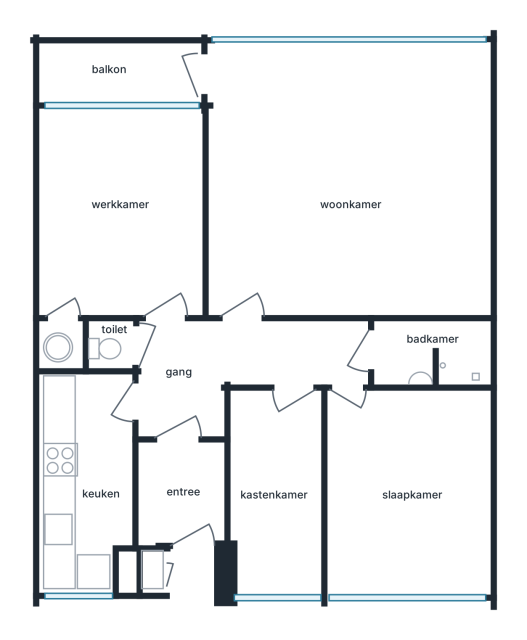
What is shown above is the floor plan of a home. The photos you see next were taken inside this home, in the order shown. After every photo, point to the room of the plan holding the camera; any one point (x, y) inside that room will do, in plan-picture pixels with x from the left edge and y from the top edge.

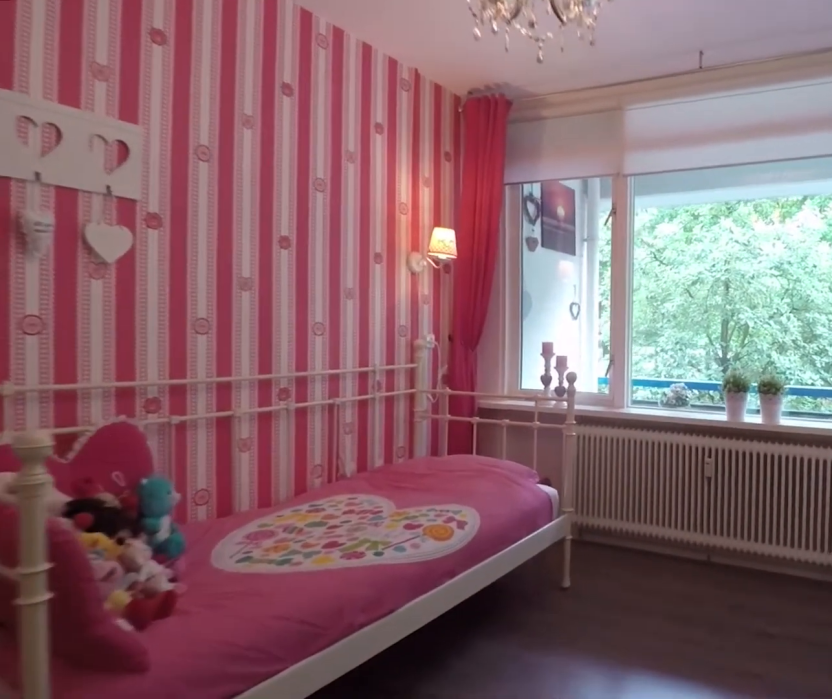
(122, 216)
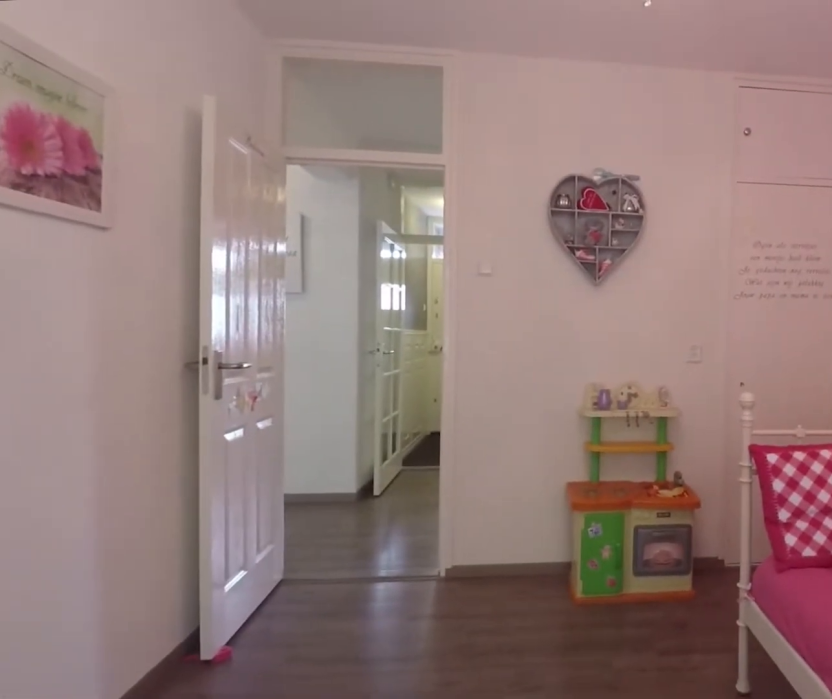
(122, 216)
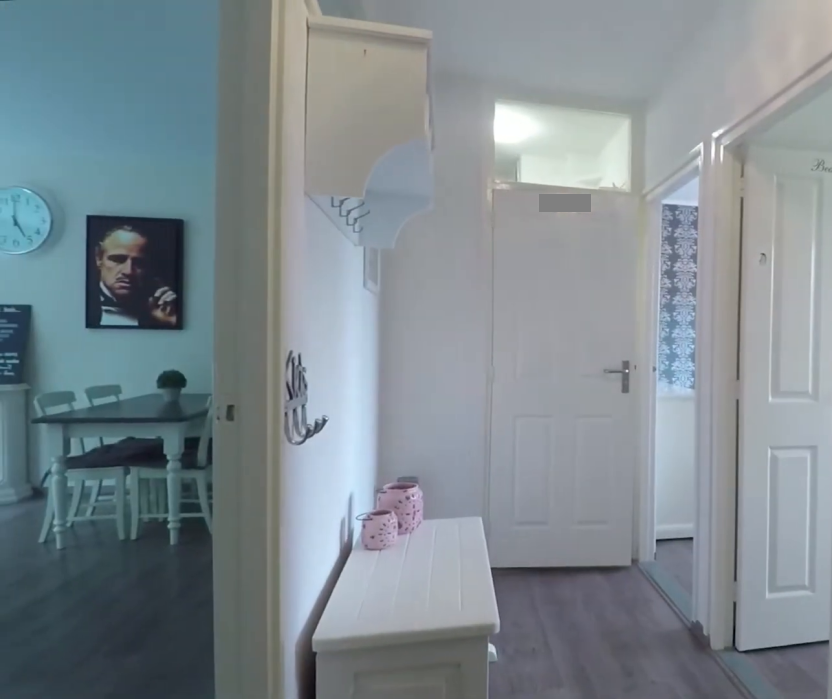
(237, 365)
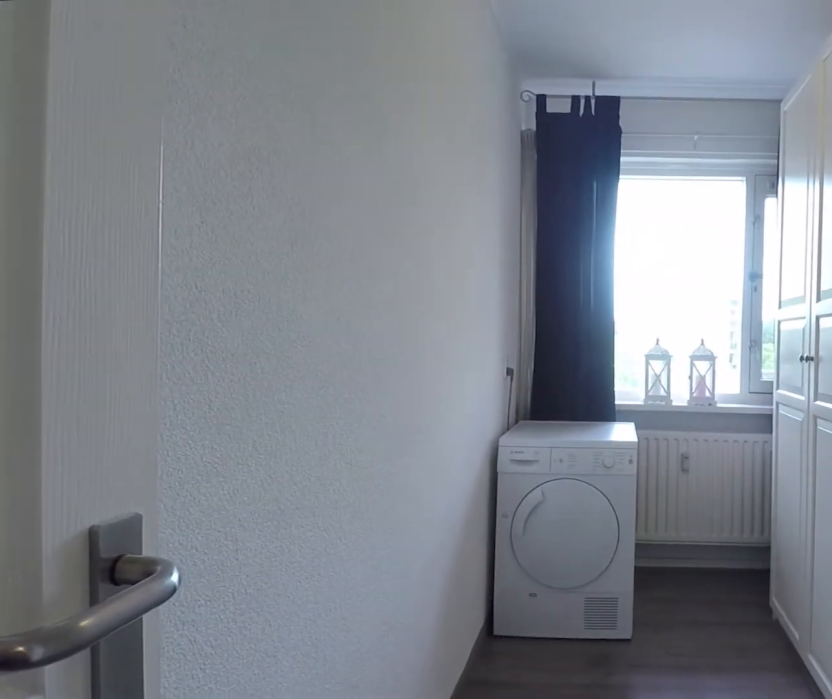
(276, 491)
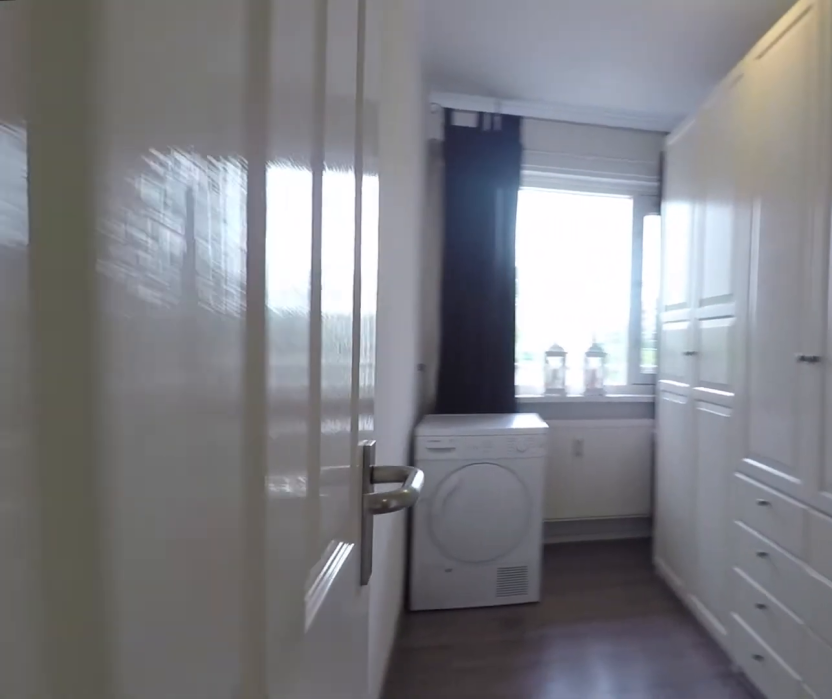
(276, 491)
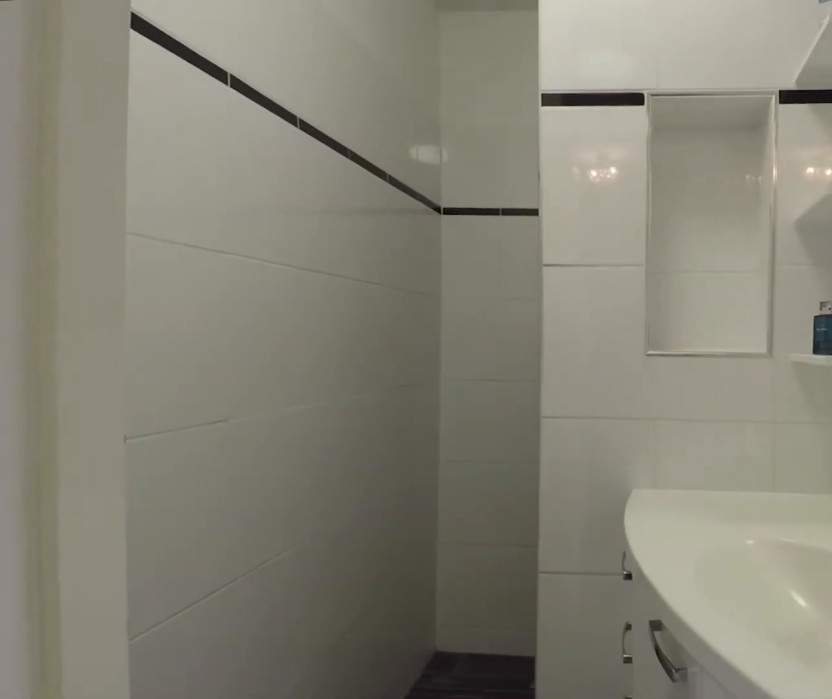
(430, 352)
